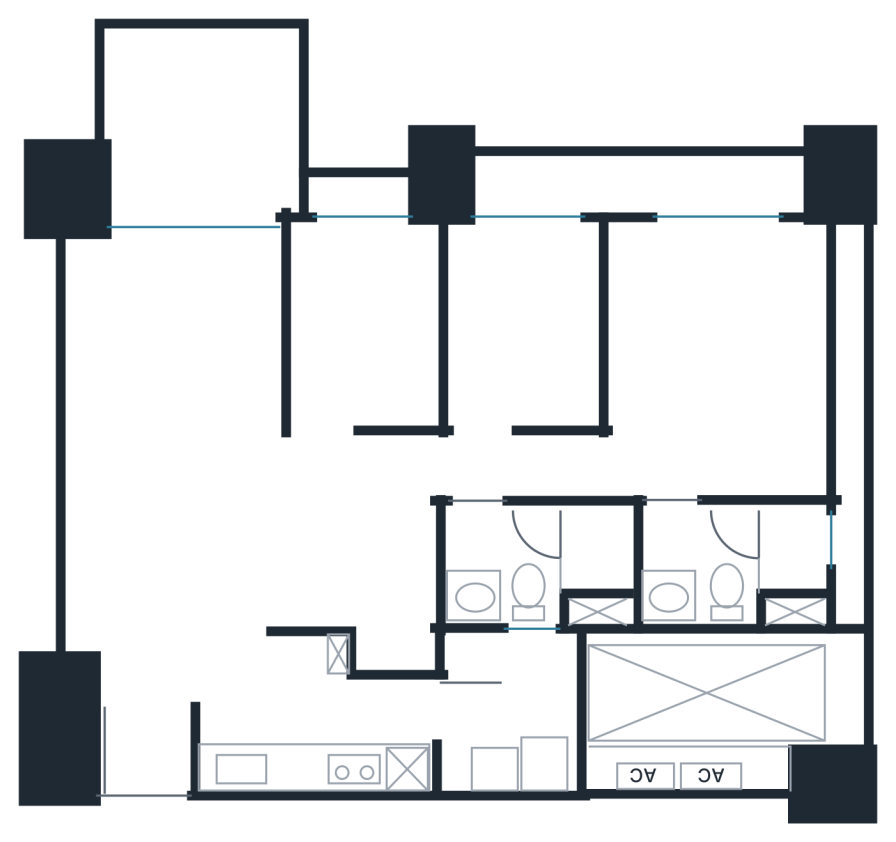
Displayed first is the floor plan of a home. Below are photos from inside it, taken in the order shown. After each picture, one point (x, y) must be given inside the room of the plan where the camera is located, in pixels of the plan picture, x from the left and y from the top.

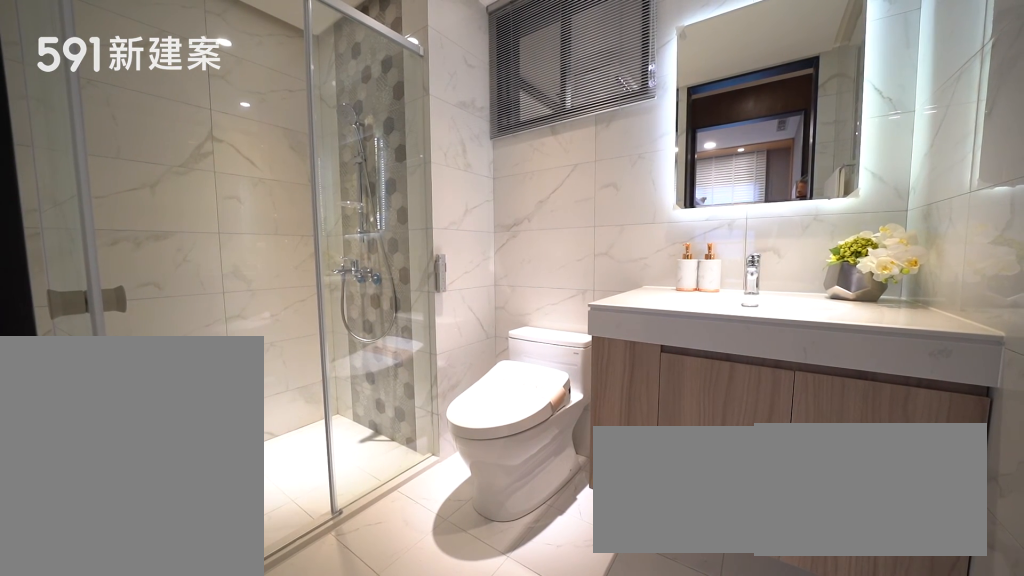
(543, 568)
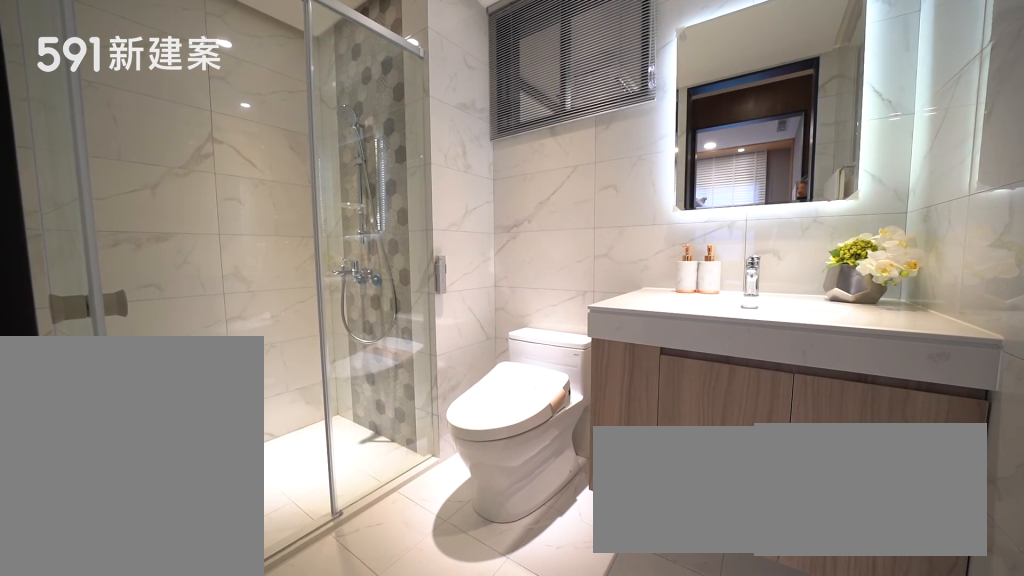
(543, 568)
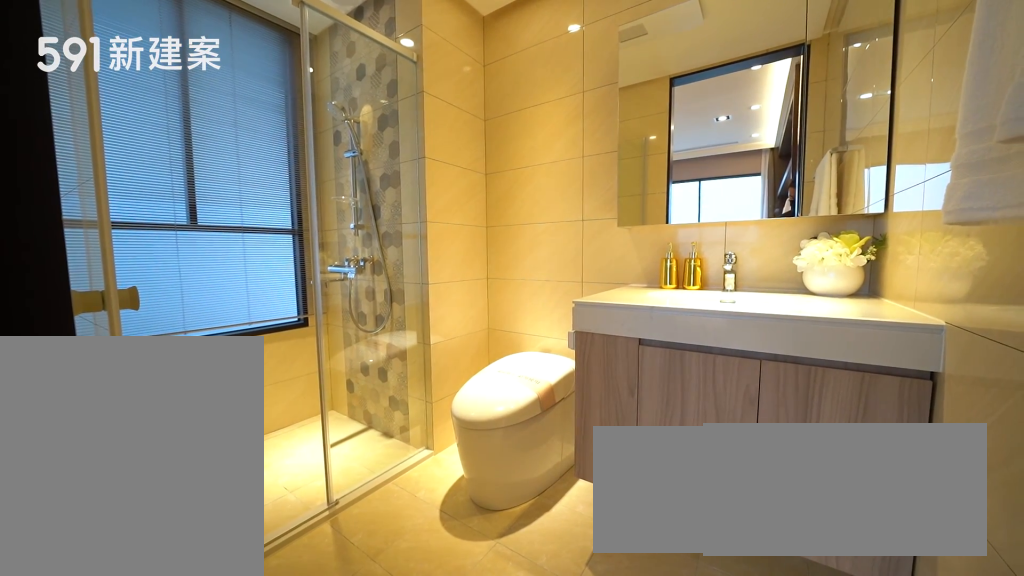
(744, 567)
